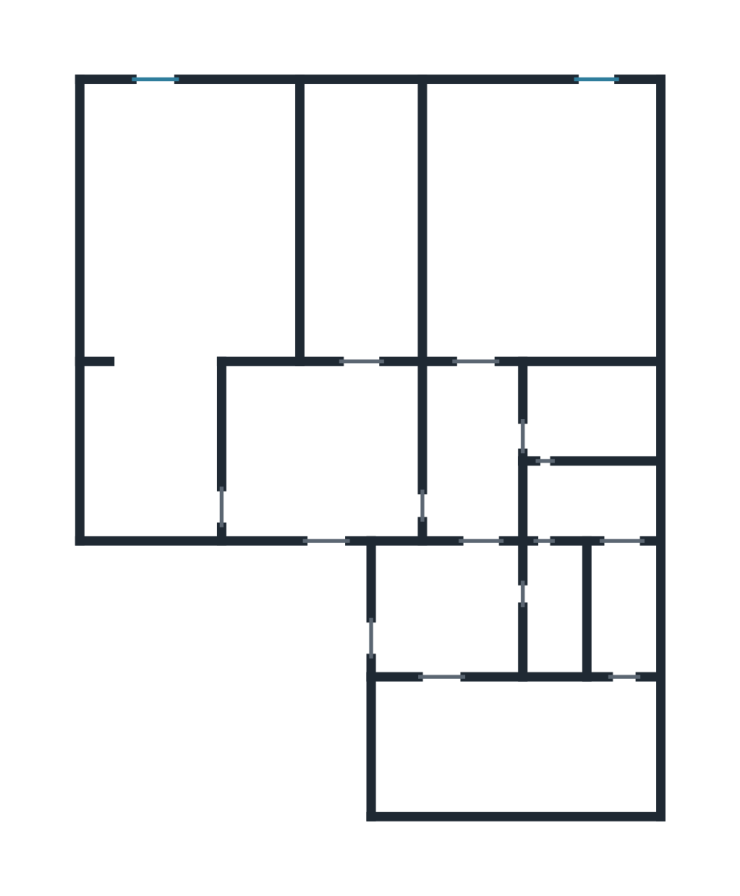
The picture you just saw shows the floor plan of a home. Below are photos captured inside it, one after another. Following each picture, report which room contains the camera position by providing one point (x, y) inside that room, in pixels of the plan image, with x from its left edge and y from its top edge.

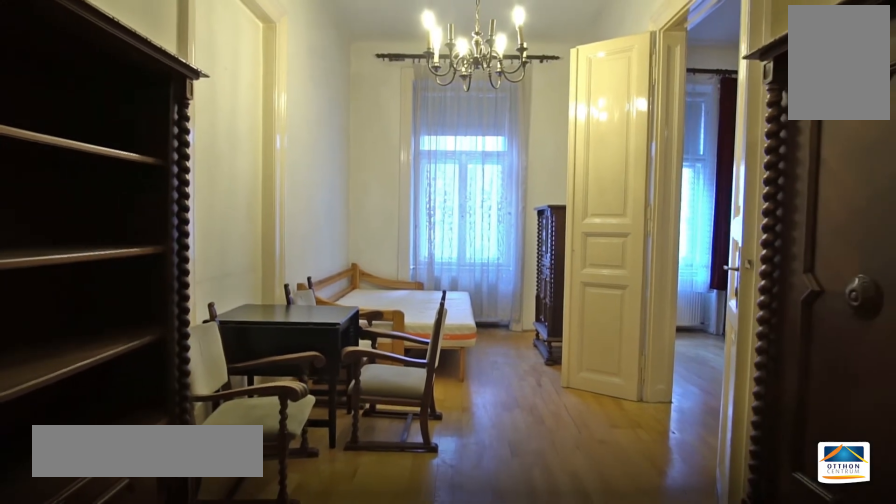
(368, 220)
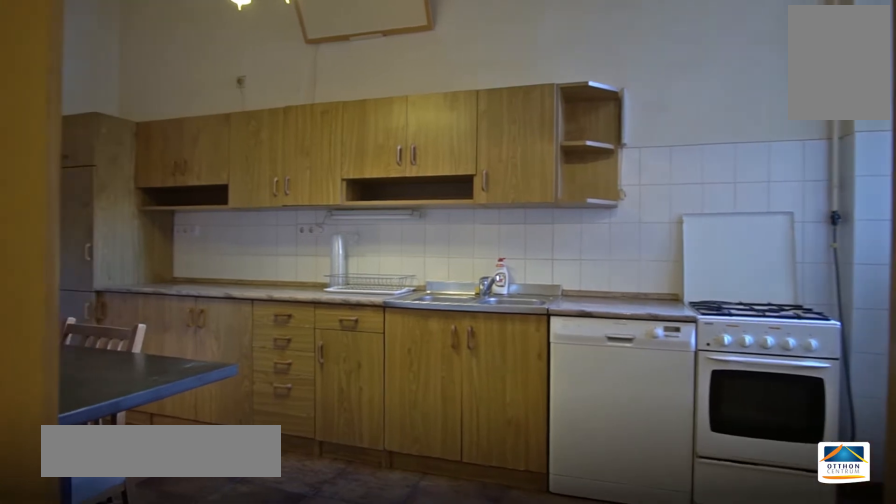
(511, 745)
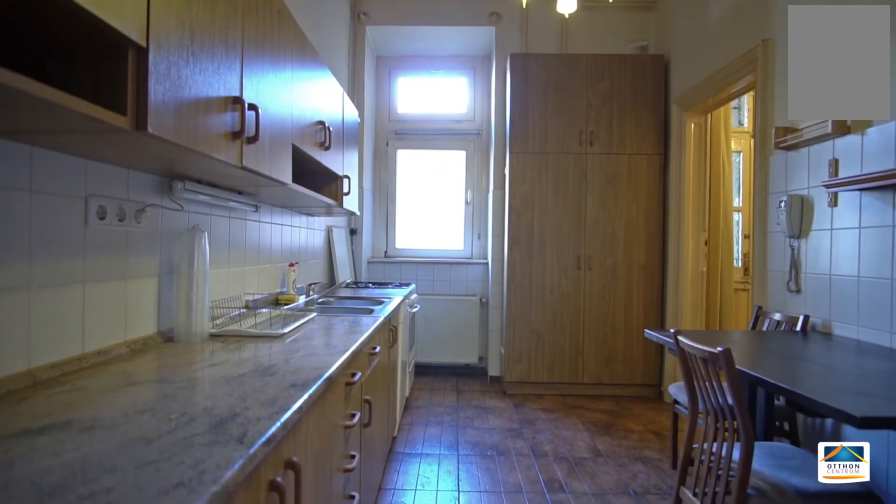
(511, 745)
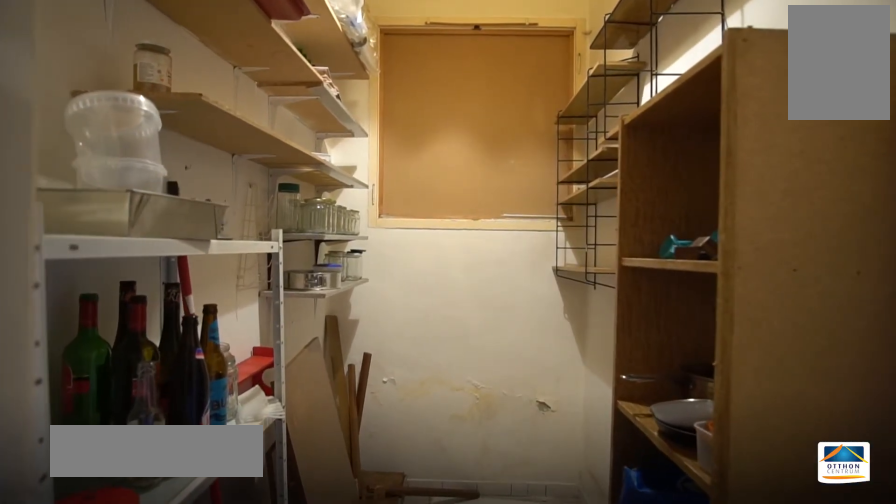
(621, 606)
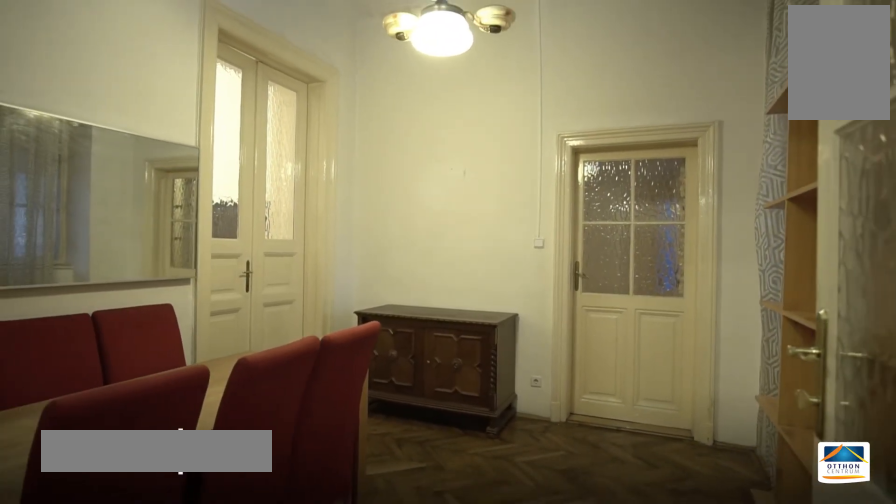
(313, 451)
